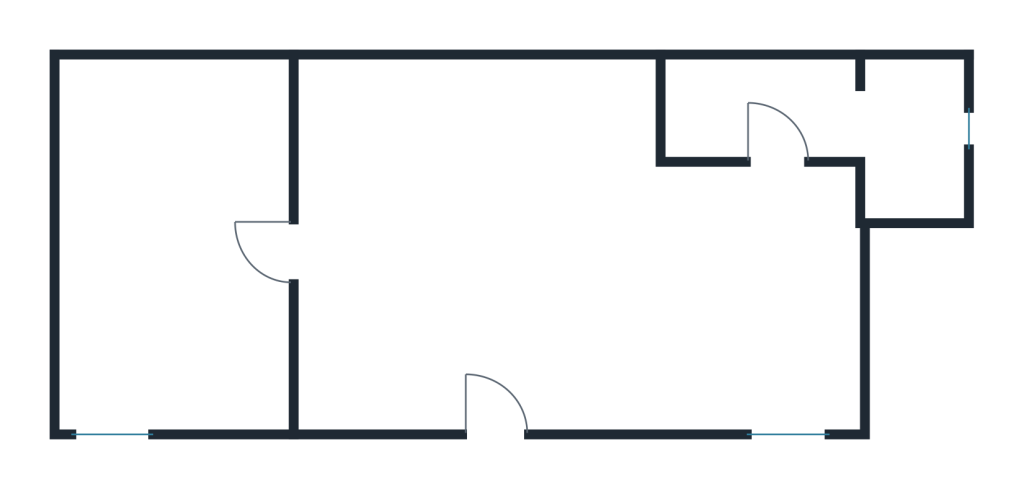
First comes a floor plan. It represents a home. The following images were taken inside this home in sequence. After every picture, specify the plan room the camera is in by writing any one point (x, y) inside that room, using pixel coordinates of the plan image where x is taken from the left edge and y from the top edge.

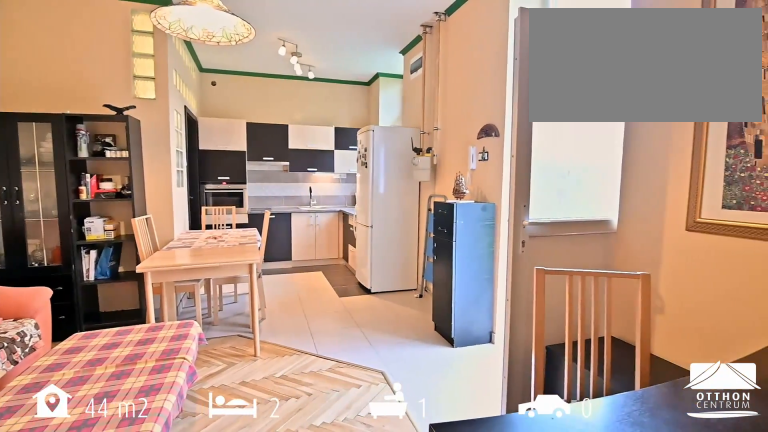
(540, 271)
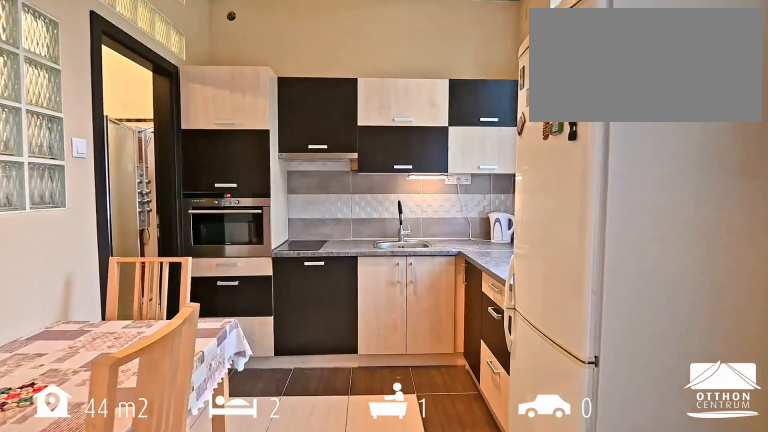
(540, 271)
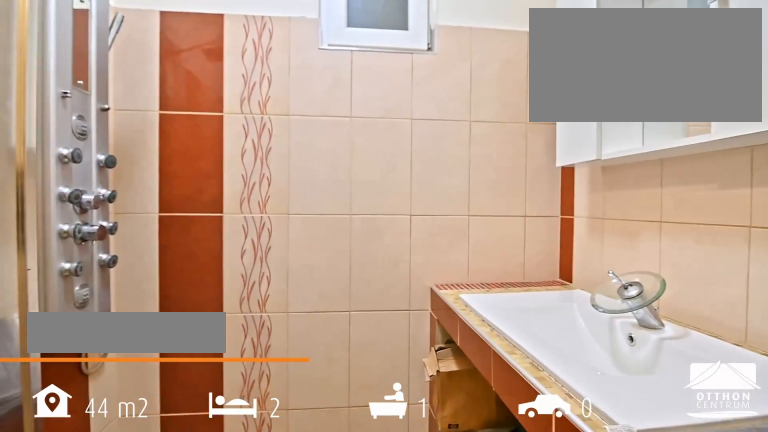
(763, 112)
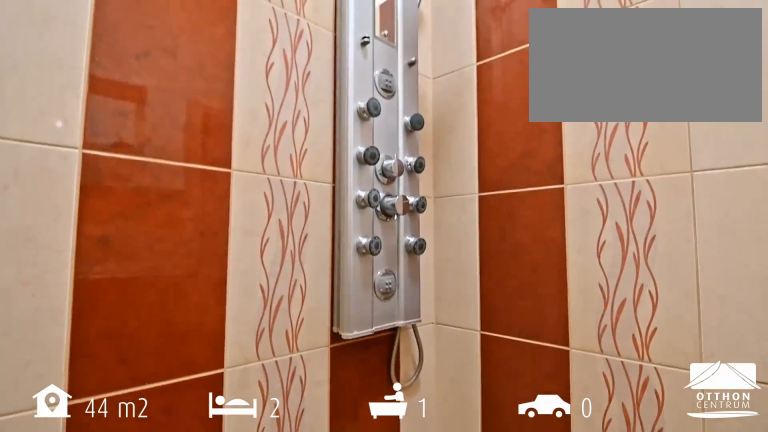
(763, 111)
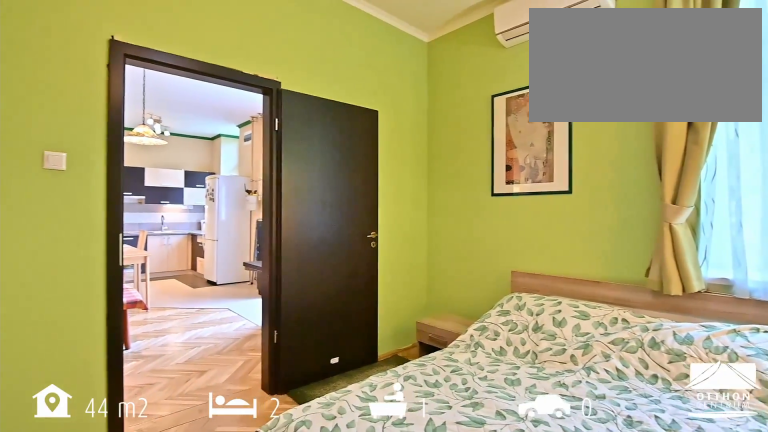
(176, 252)
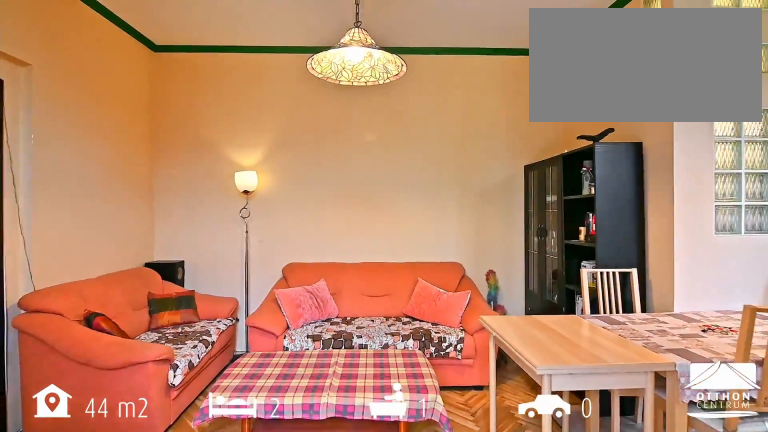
(540, 271)
